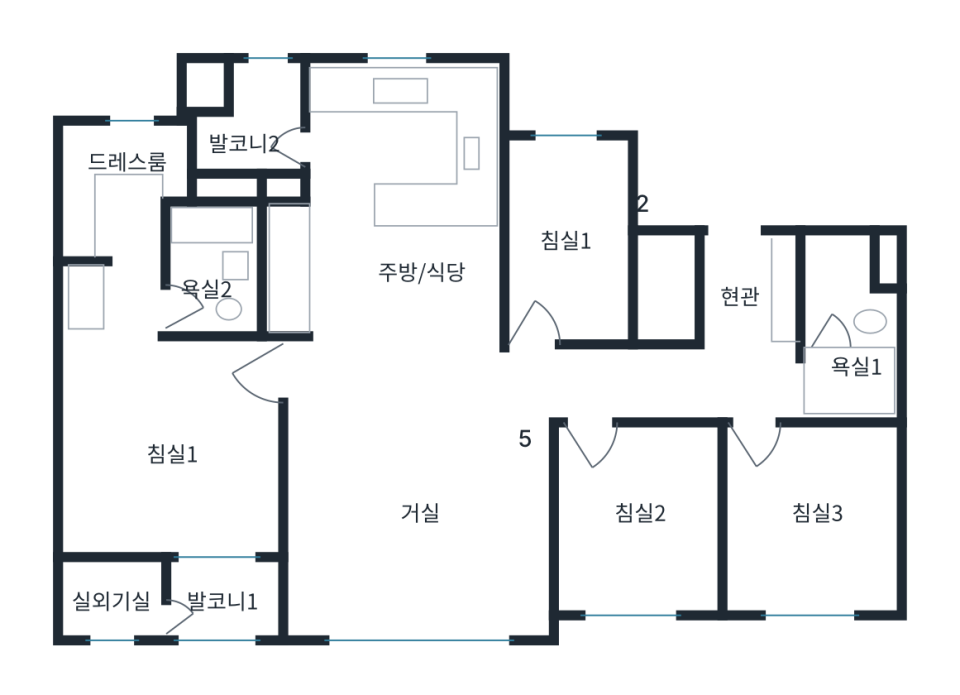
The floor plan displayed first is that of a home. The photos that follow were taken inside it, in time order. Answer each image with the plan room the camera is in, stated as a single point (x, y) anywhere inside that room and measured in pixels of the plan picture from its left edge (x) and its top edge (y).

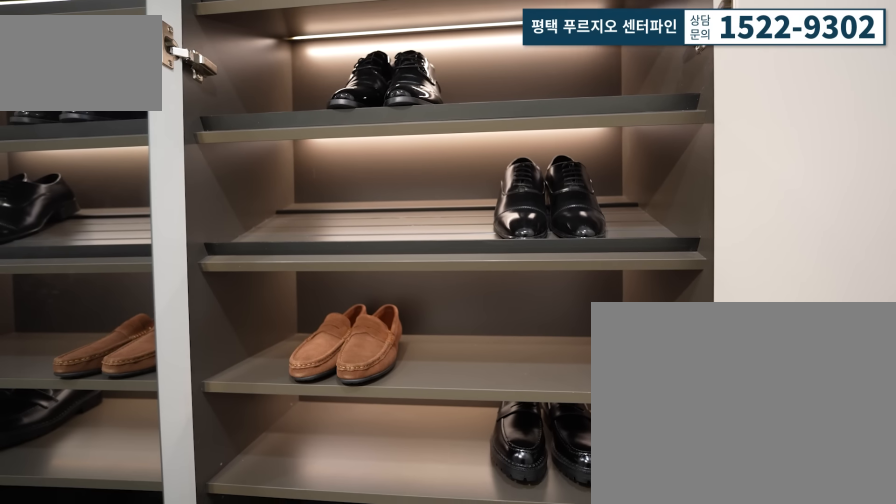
(726, 286)
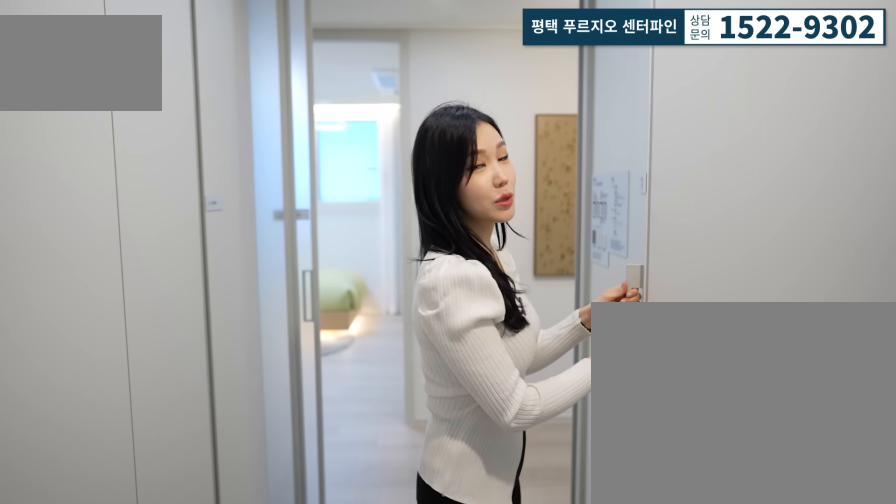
(726, 285)
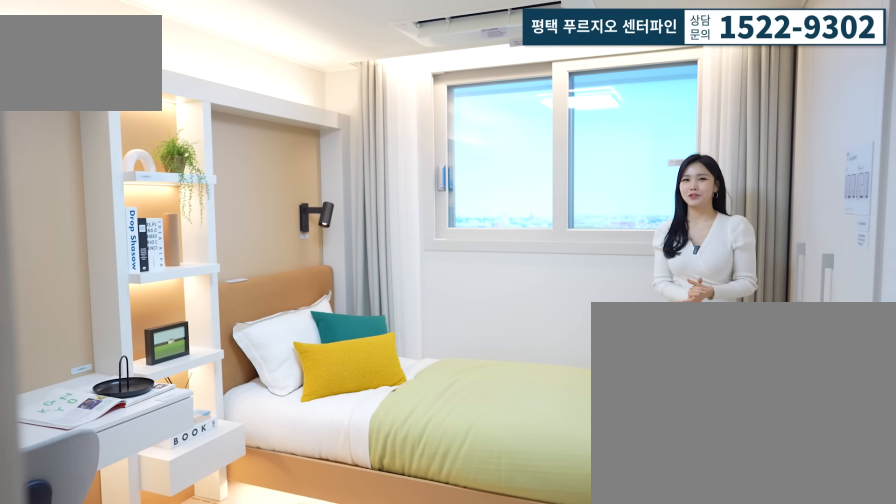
(815, 523)
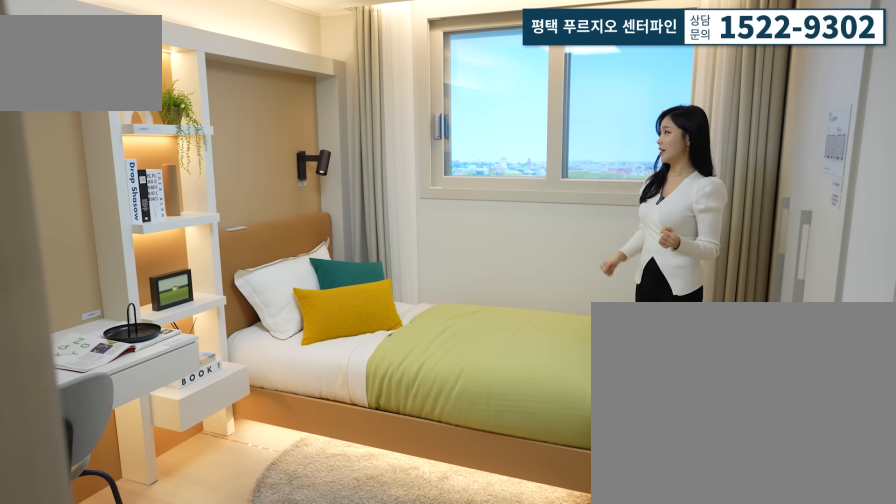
(815, 523)
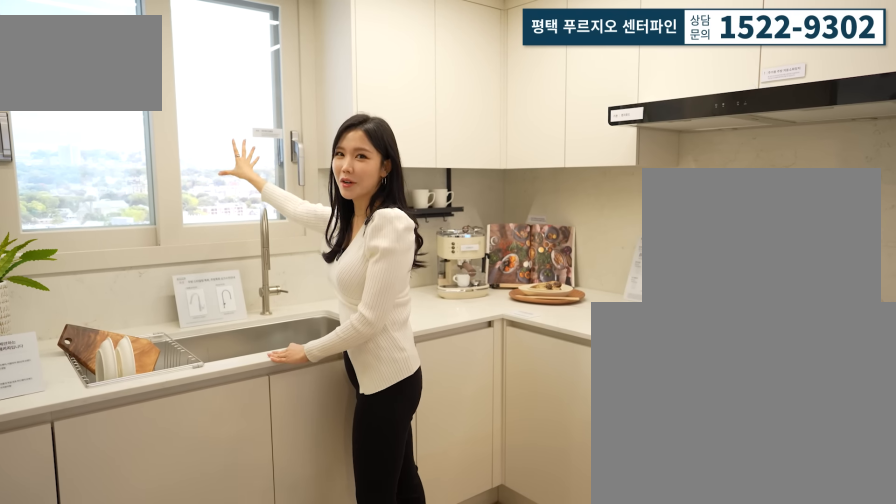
(411, 233)
